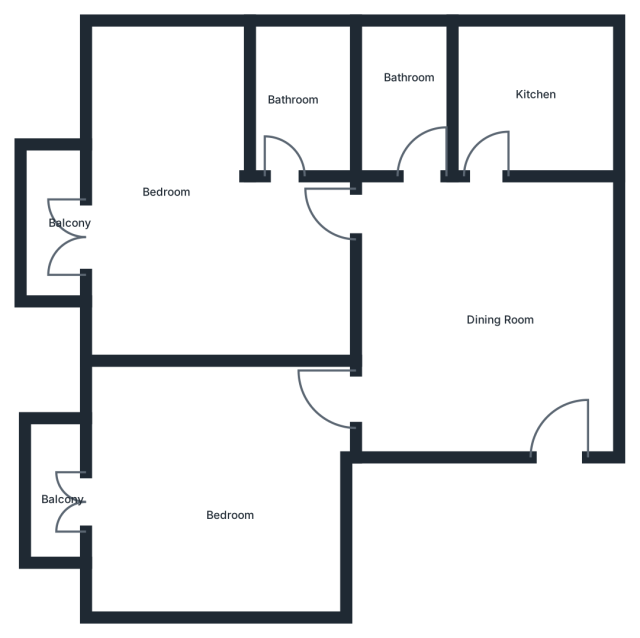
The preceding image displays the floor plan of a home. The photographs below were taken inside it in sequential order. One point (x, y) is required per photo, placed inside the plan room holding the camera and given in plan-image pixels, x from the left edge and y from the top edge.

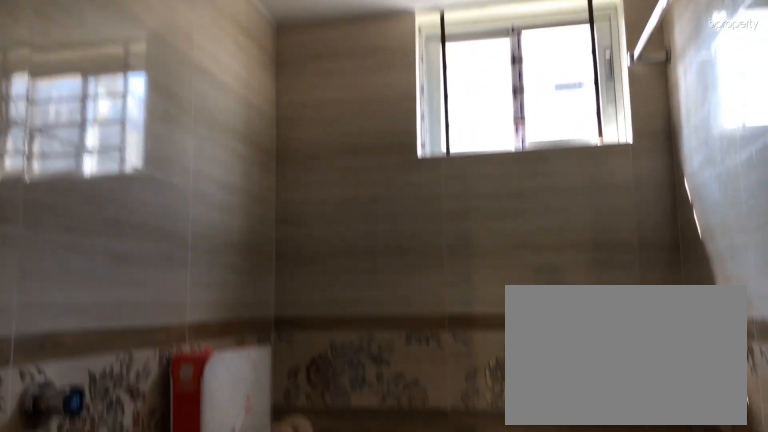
(414, 112)
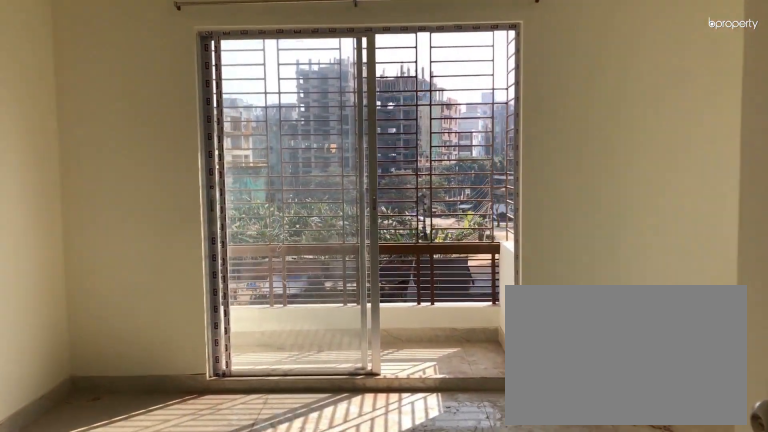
(184, 222)
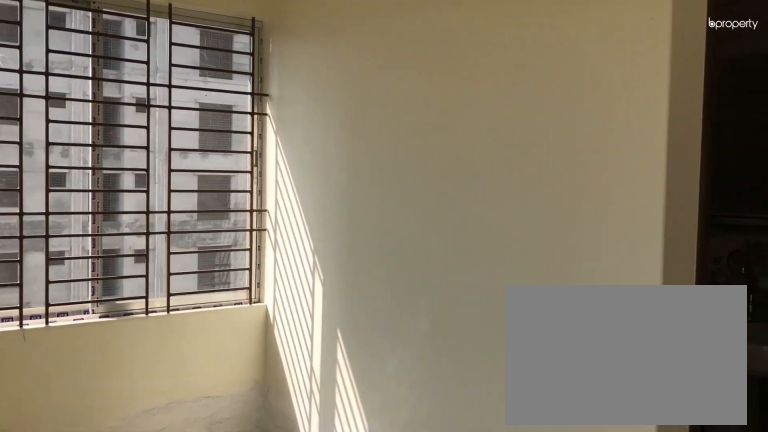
(184, 222)
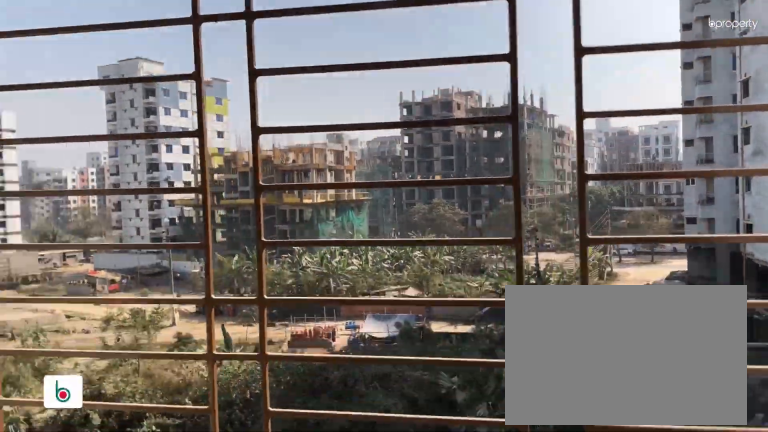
(56, 224)
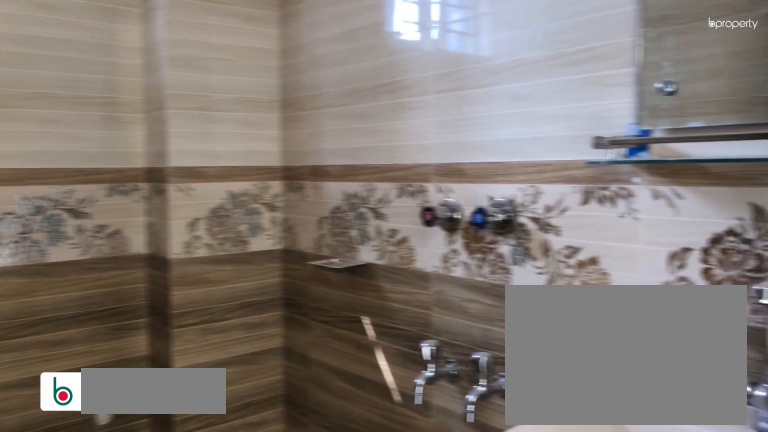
(290, 103)
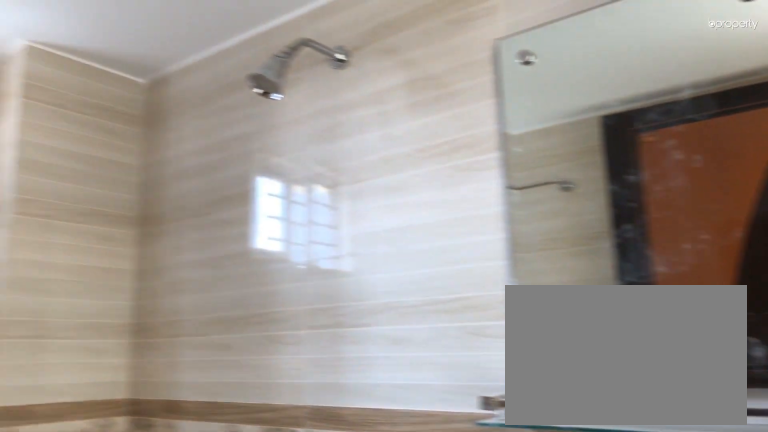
(290, 103)
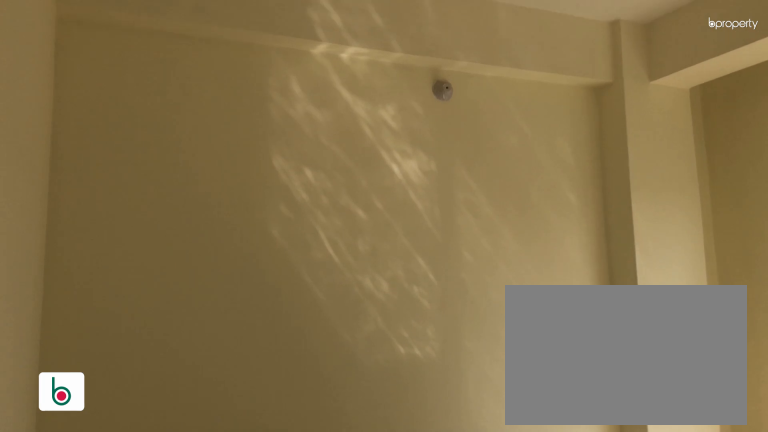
(211, 495)
